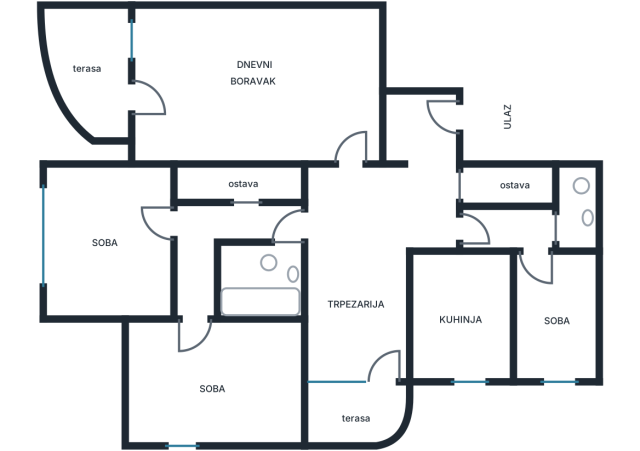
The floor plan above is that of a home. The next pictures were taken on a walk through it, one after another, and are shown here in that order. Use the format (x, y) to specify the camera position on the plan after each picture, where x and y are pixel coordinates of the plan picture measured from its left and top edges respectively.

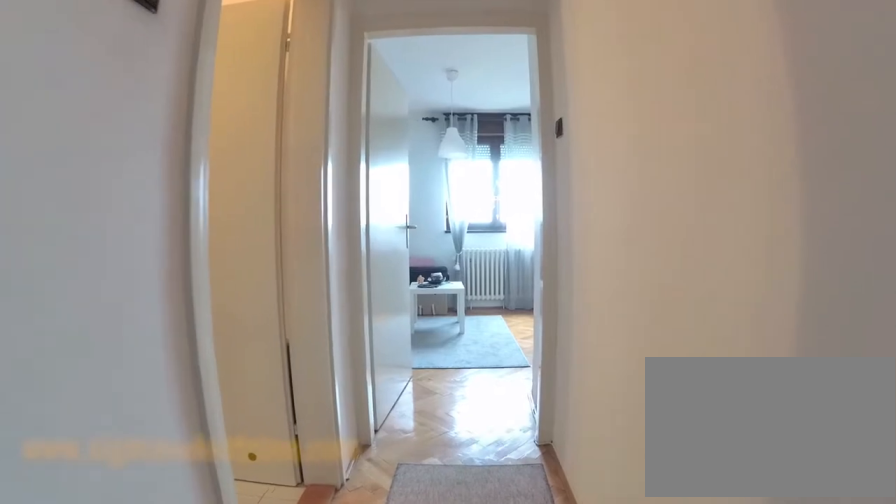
(192, 219)
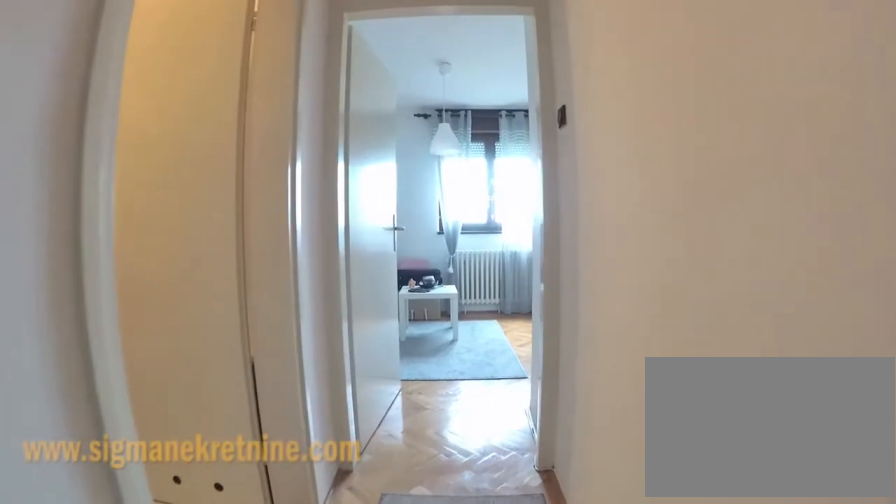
(192, 225)
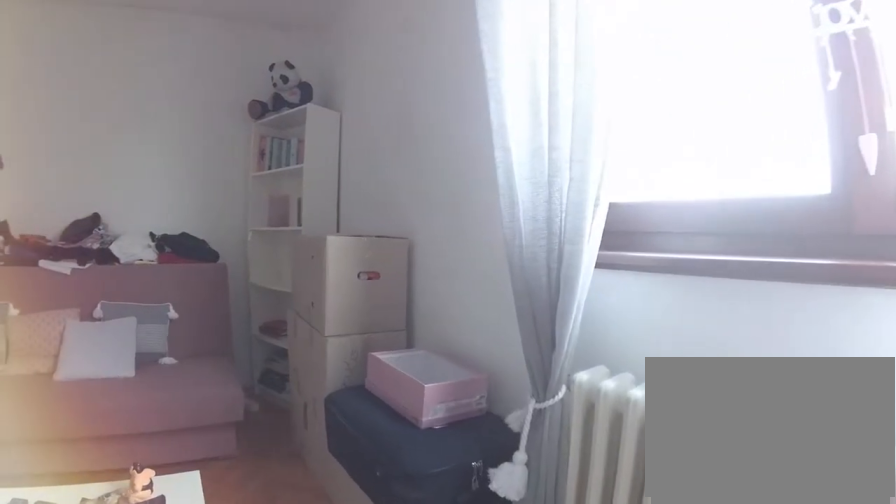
(187, 419)
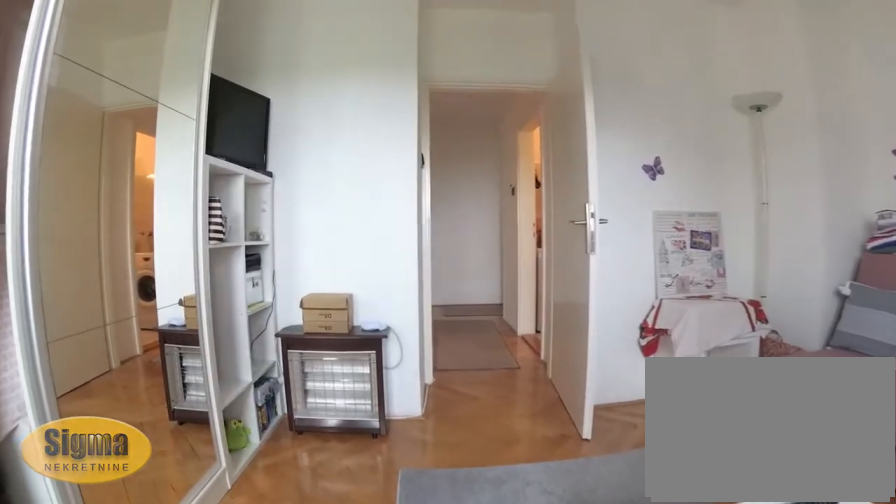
(208, 429)
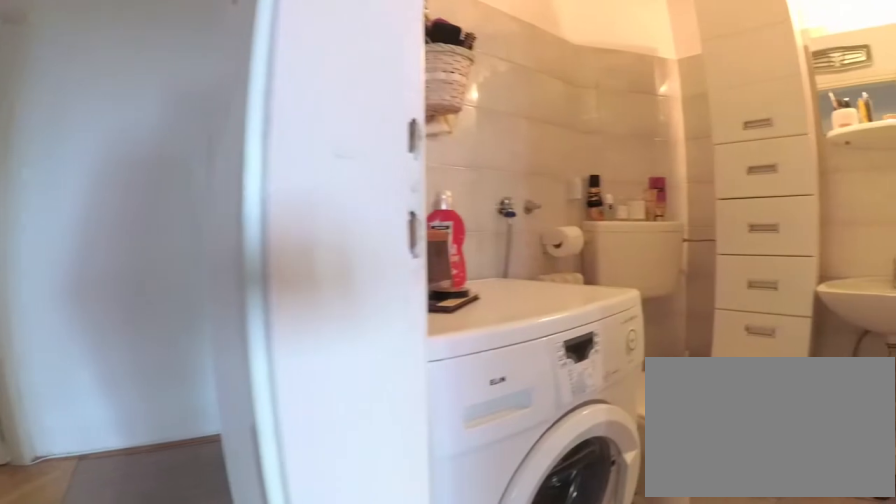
(186, 296)
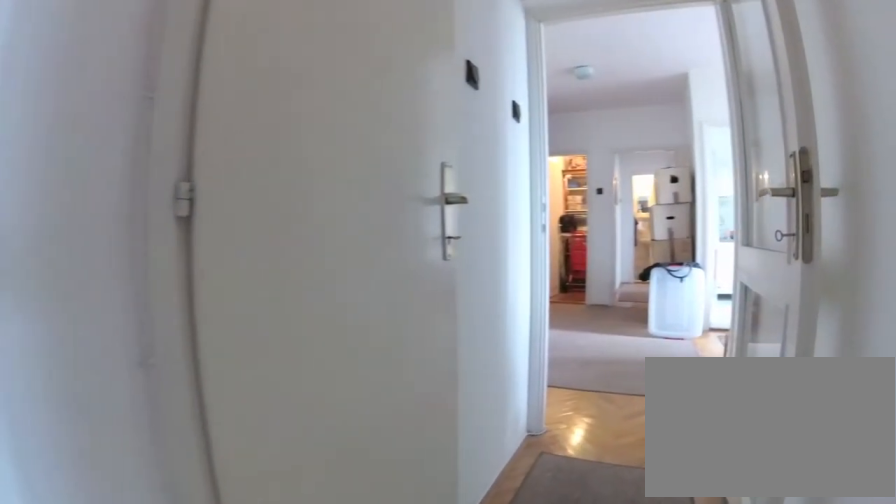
(189, 230)
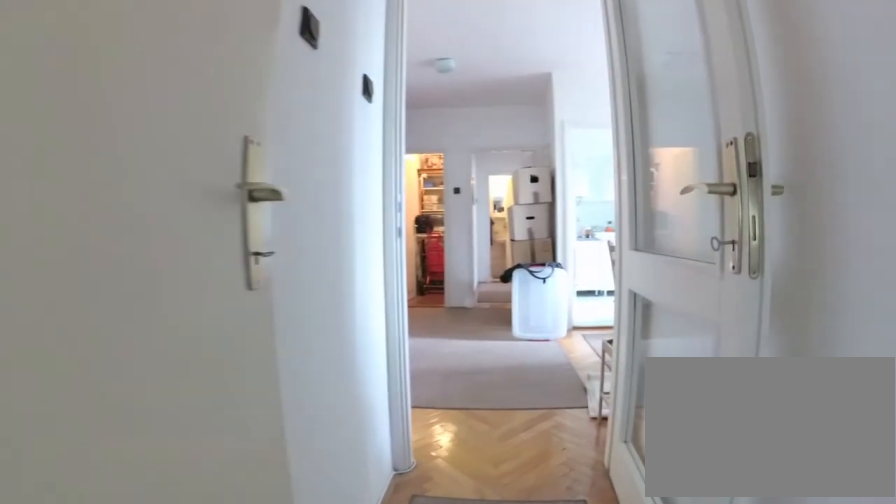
(205, 225)
